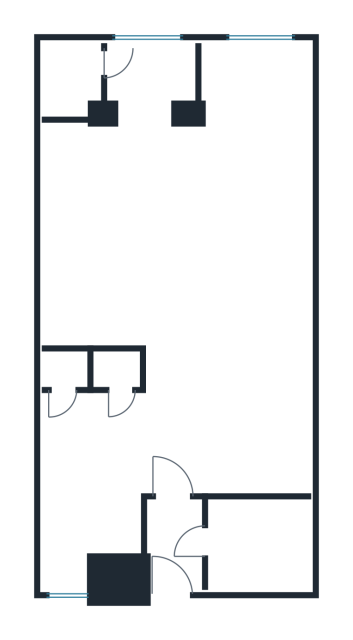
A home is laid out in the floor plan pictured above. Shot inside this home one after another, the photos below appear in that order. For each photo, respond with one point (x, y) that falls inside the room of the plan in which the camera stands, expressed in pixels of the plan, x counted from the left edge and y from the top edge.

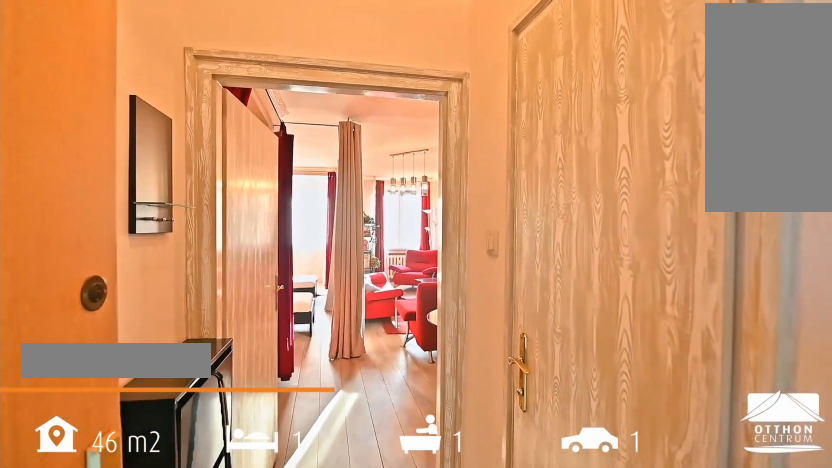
(175, 546)
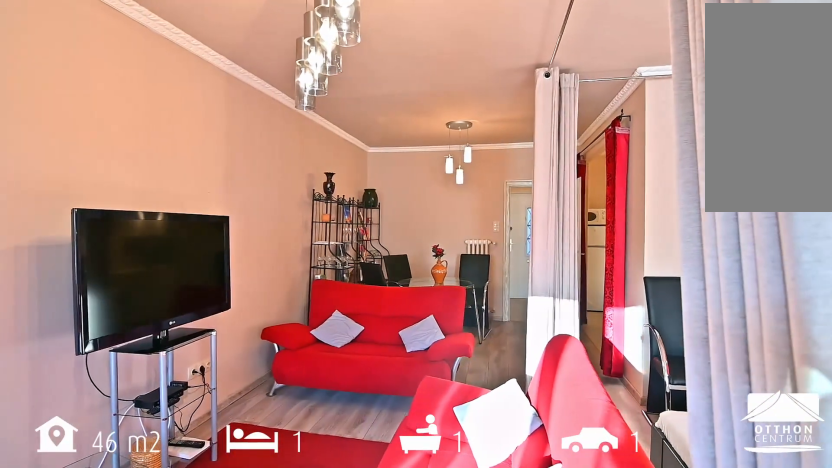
(191, 261)
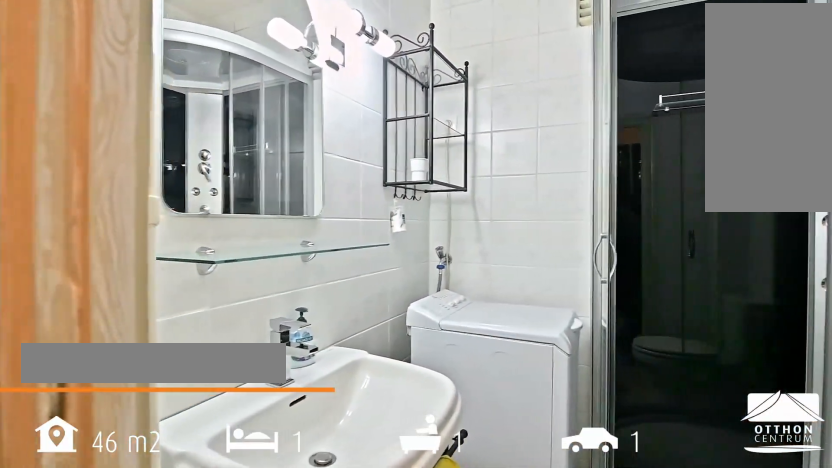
(257, 546)
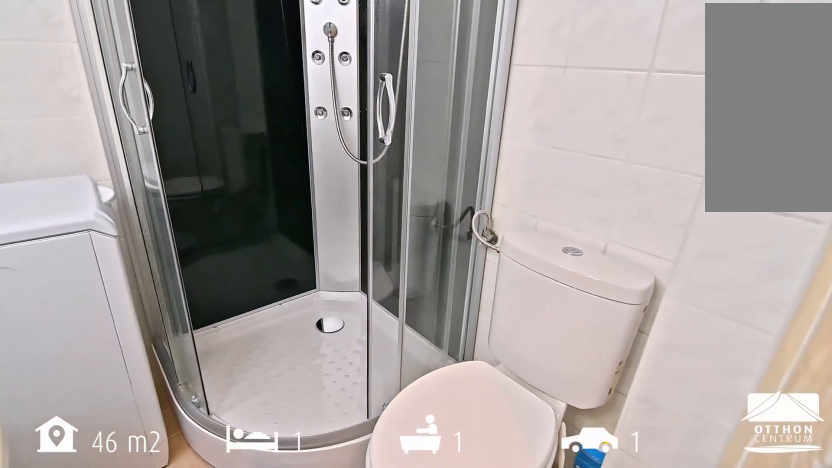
(258, 546)
